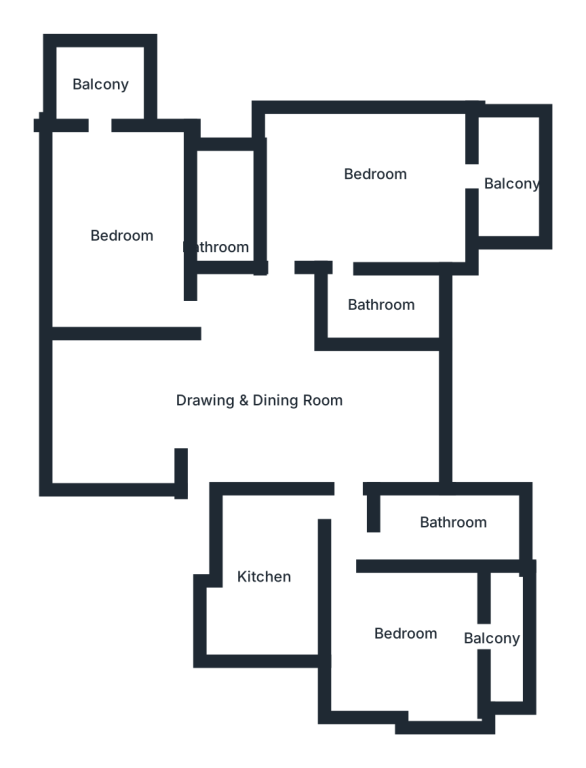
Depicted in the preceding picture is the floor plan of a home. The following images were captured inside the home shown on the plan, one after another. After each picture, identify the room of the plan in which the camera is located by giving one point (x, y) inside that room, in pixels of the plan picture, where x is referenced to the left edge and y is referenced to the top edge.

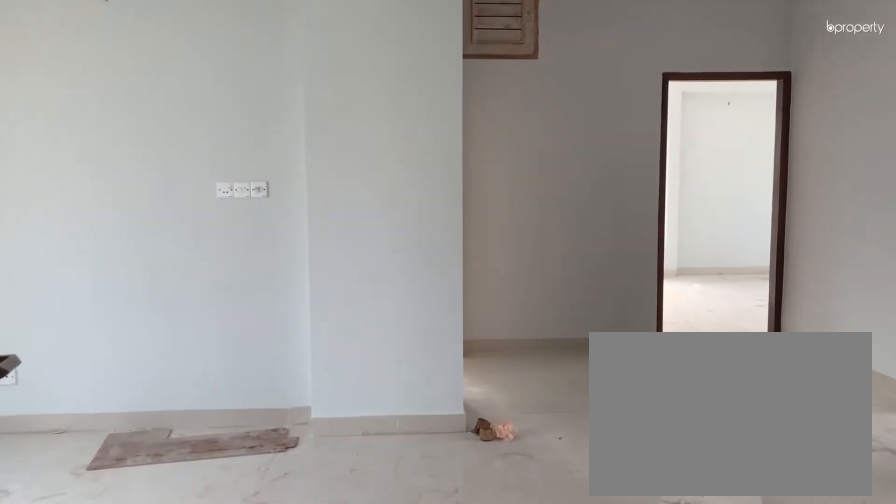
(224, 411)
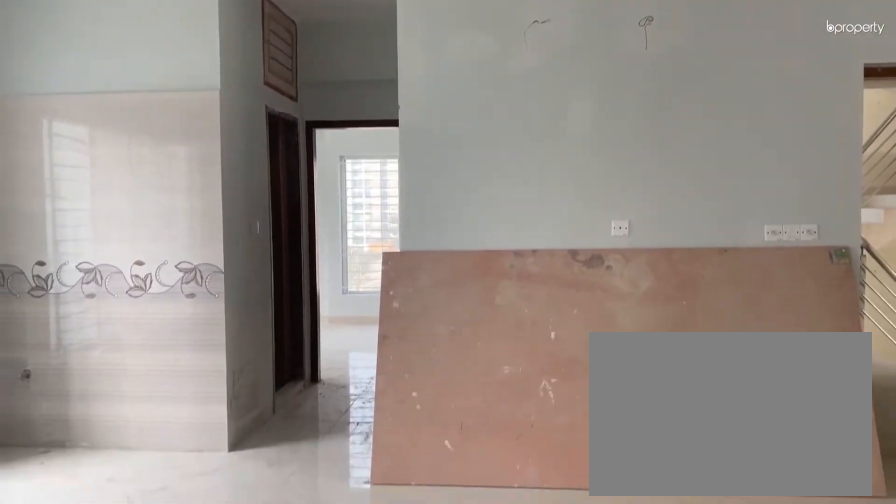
(224, 411)
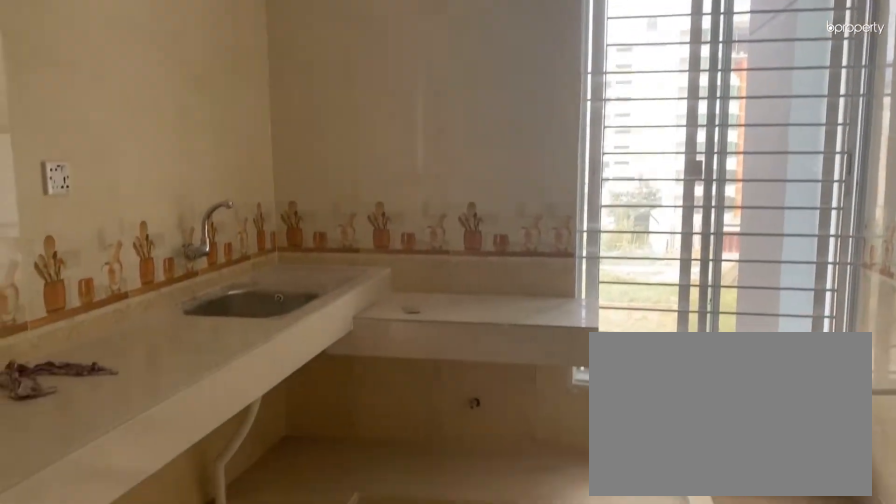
(263, 572)
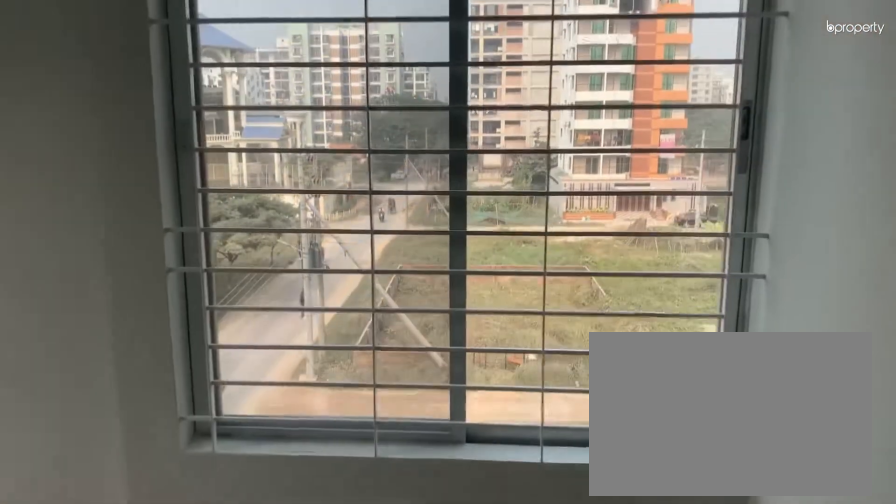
(422, 642)
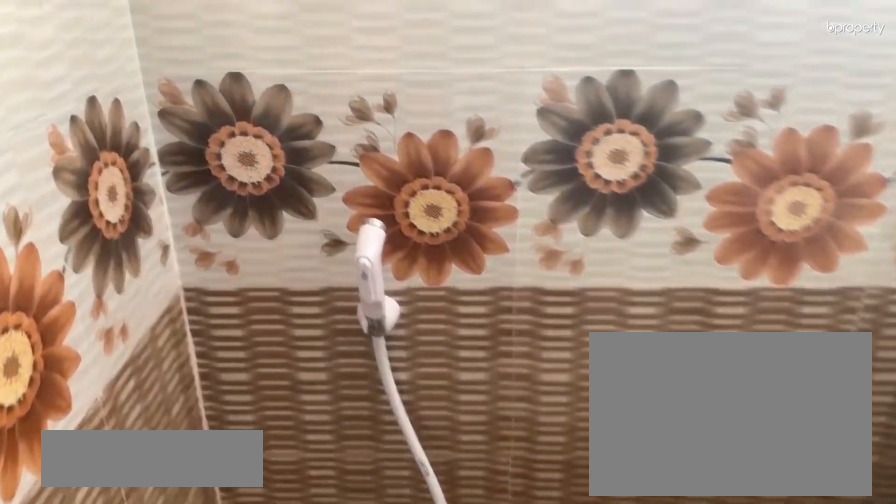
(439, 521)
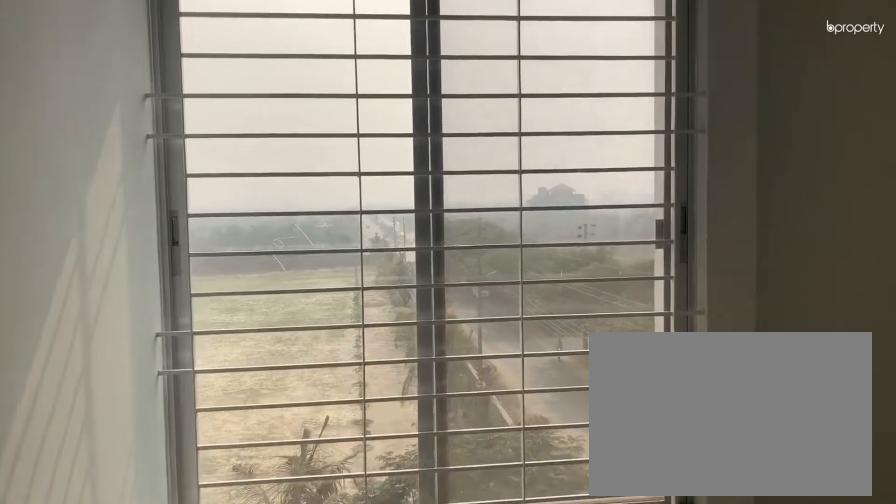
(364, 201)
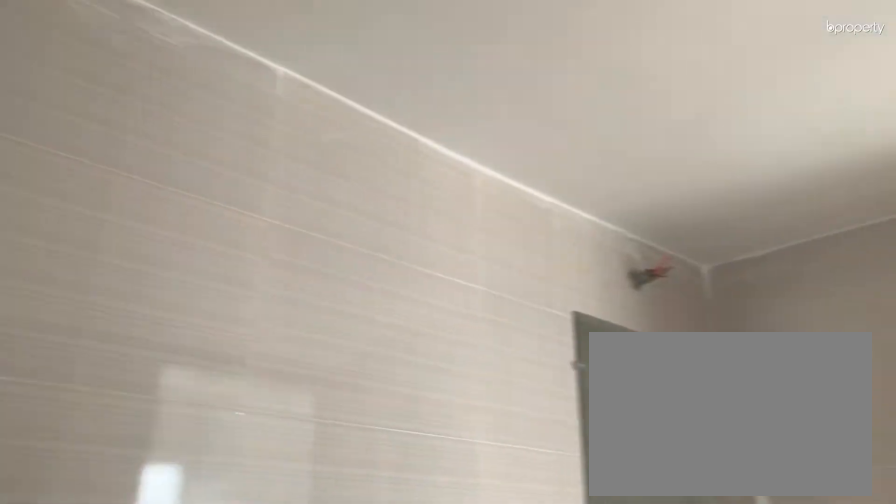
(376, 304)
